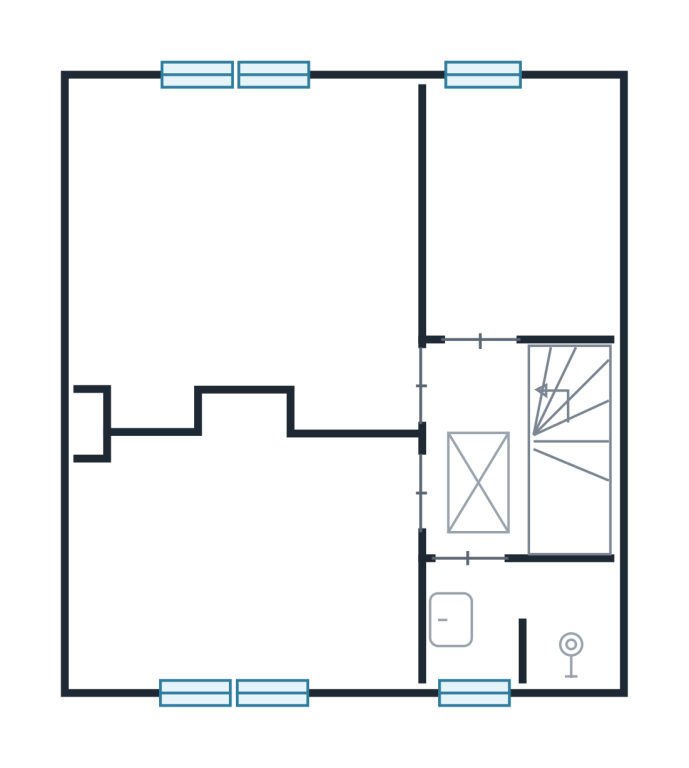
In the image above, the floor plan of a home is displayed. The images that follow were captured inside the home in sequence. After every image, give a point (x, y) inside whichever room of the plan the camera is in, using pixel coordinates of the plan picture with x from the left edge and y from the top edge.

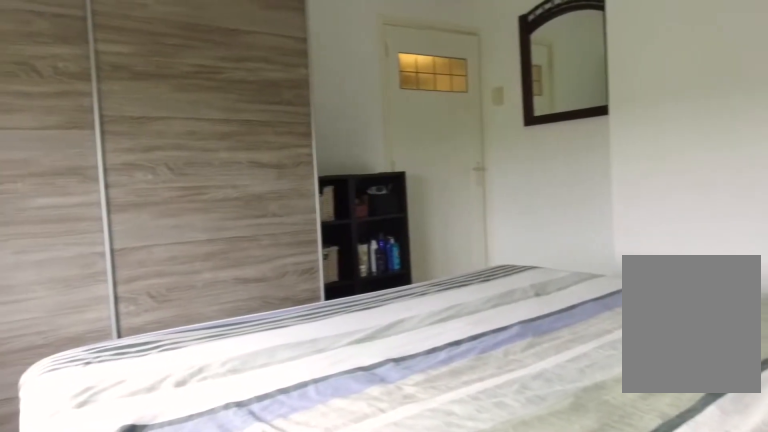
(254, 251)
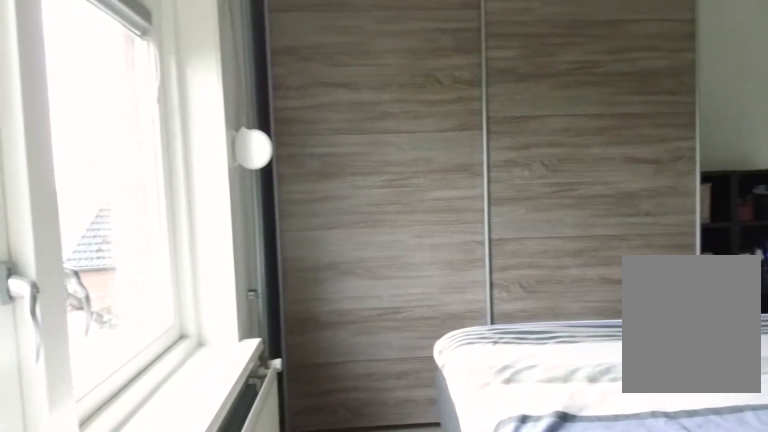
(254, 251)
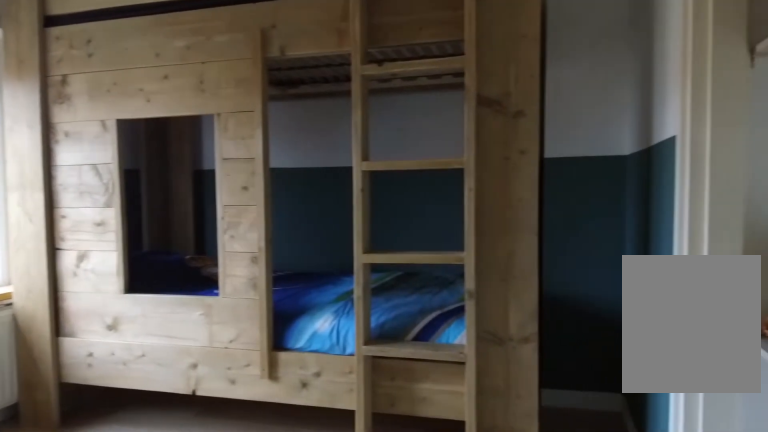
(250, 555)
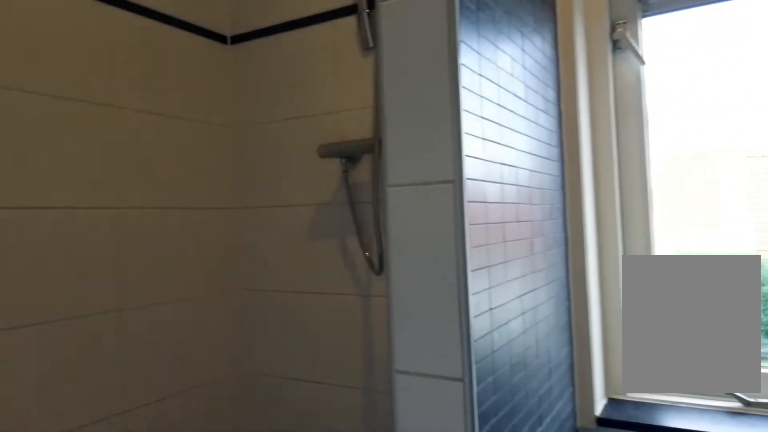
(521, 618)
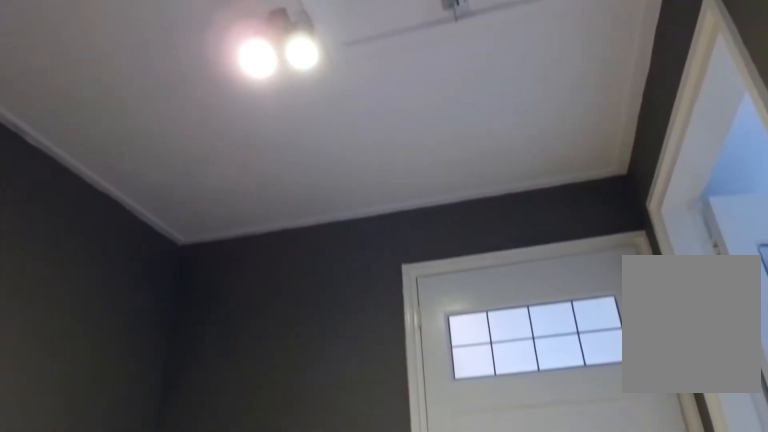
(479, 448)
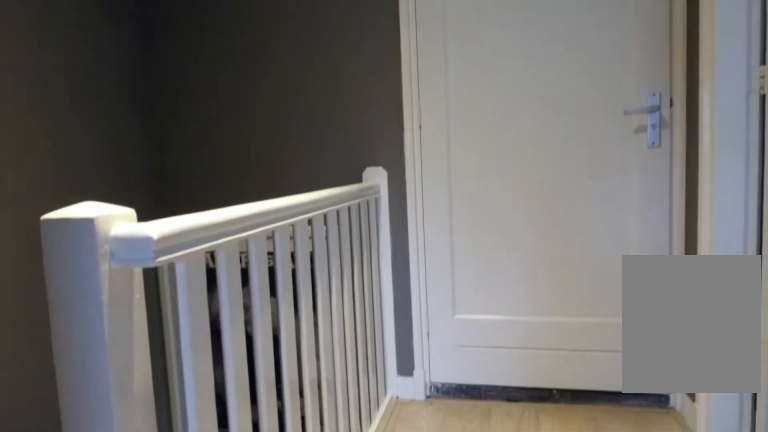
(479, 448)
